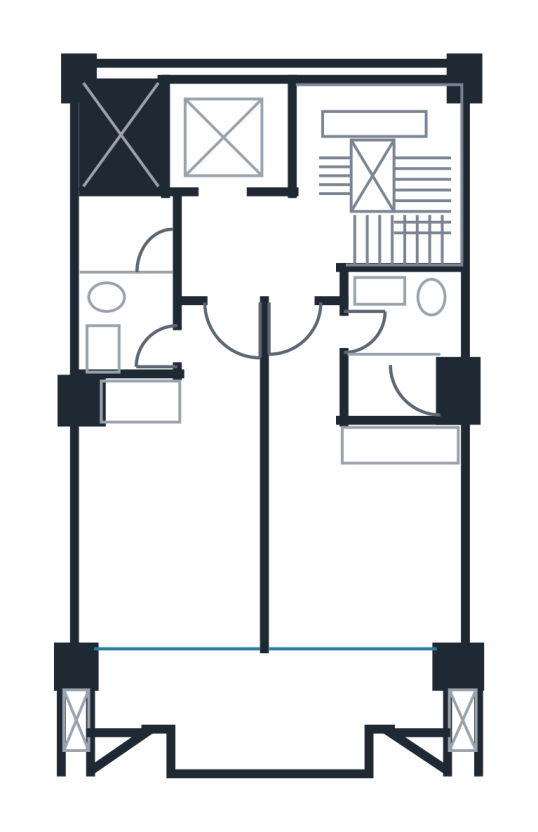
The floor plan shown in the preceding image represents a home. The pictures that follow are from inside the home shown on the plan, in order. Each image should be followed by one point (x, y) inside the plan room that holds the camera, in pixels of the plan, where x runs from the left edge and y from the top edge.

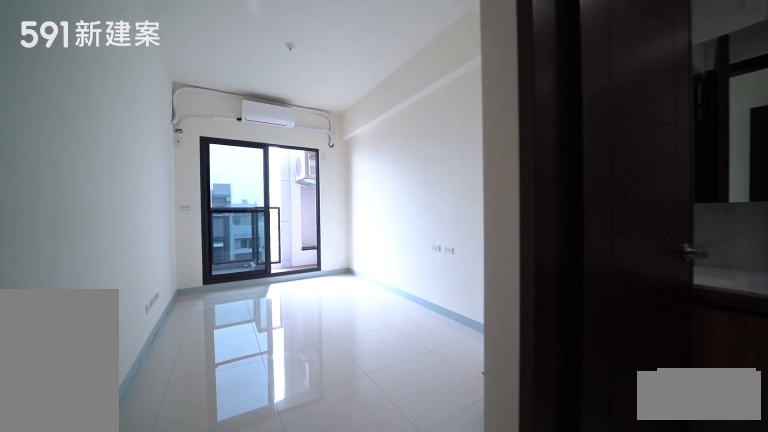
(174, 494)
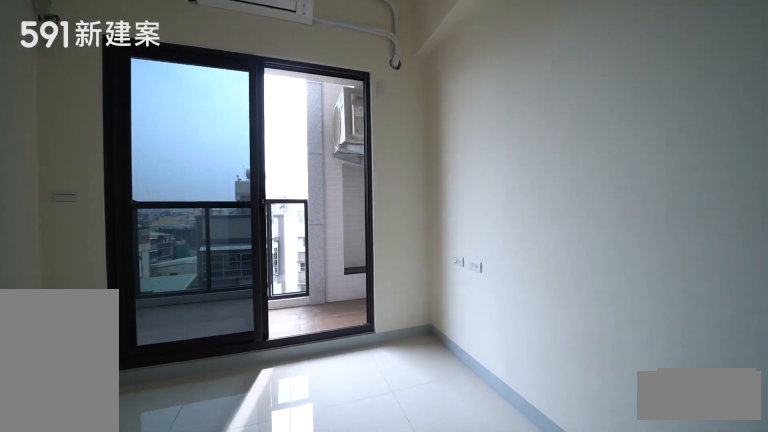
(174, 494)
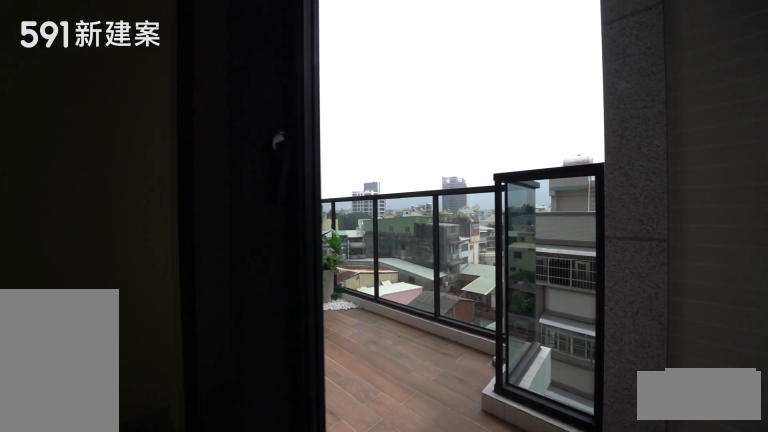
(269, 702)
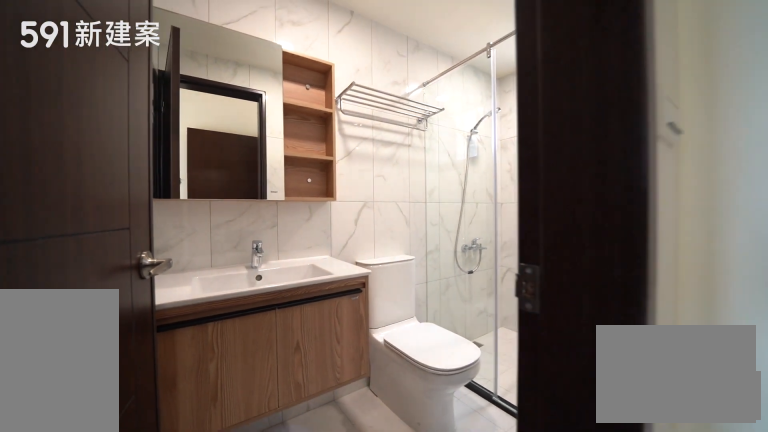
(128, 282)
